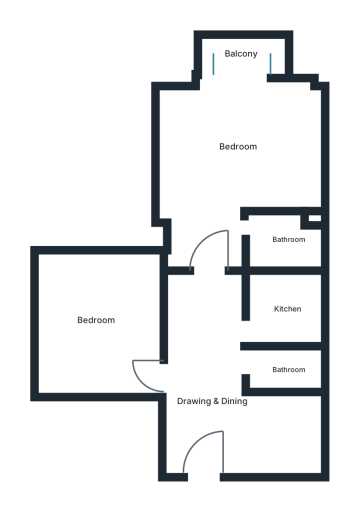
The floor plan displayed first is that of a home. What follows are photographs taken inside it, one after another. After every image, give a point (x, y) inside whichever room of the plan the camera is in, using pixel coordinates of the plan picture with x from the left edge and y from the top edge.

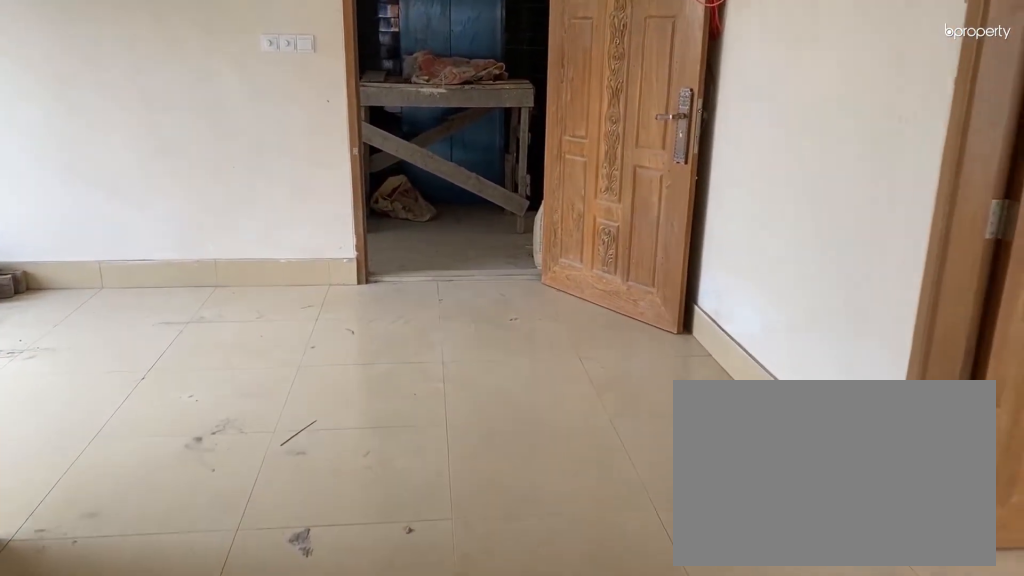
(204, 399)
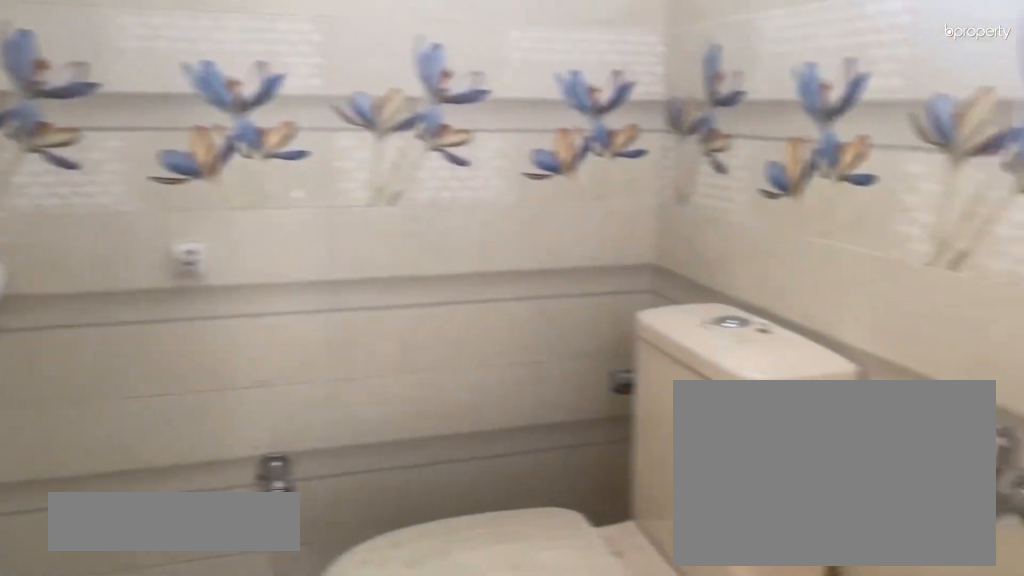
(289, 370)
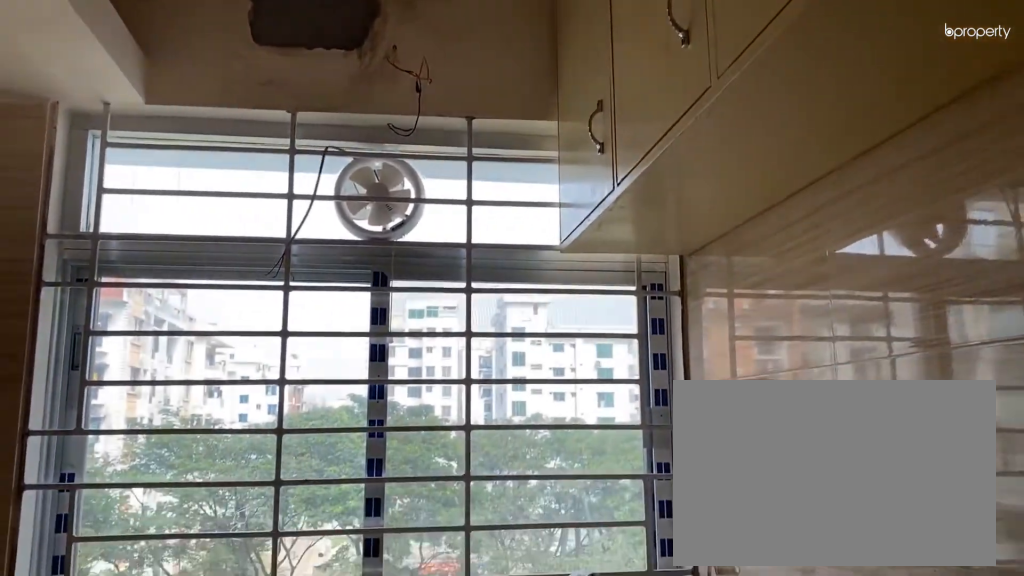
(286, 307)
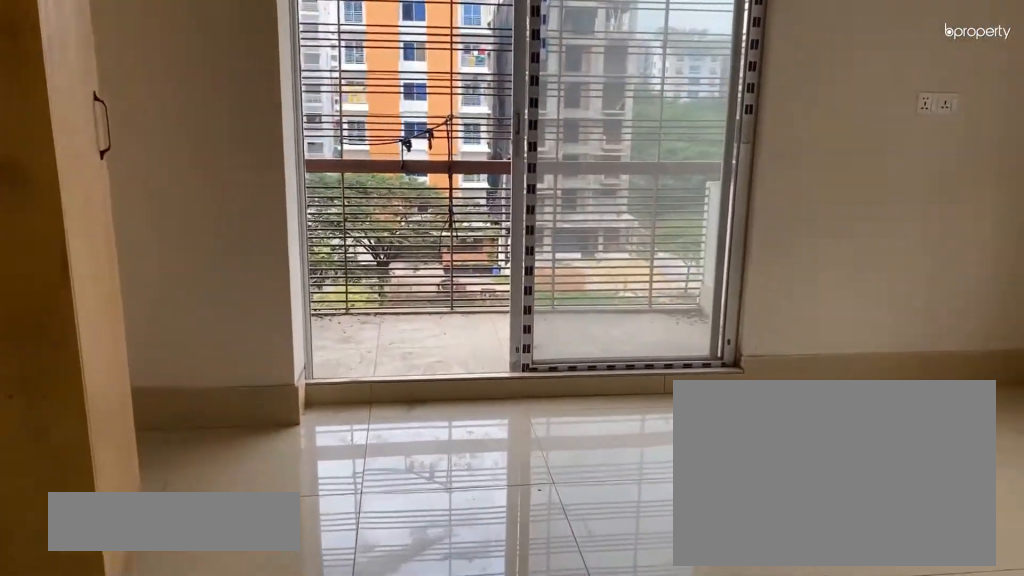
(238, 142)
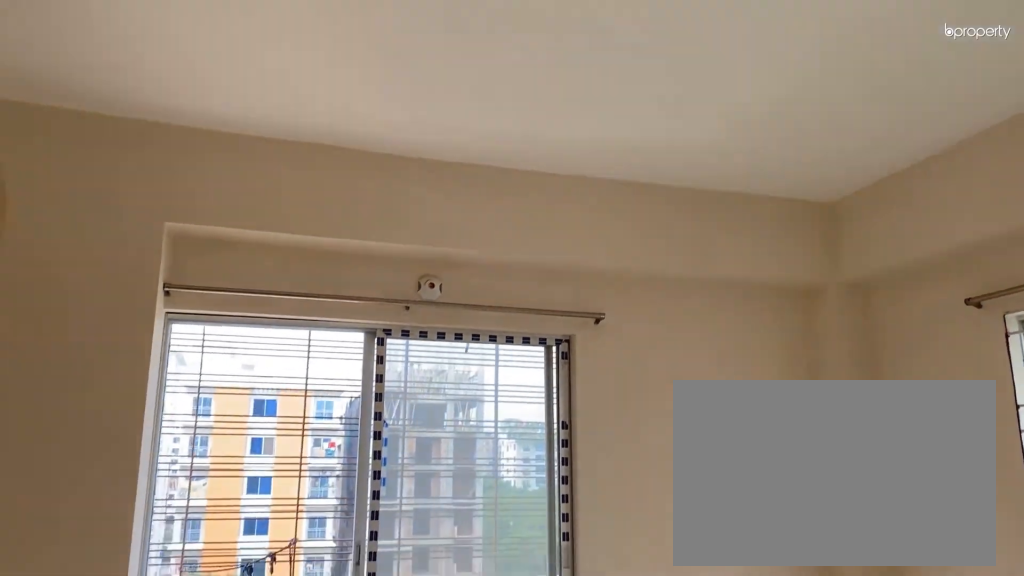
(238, 142)
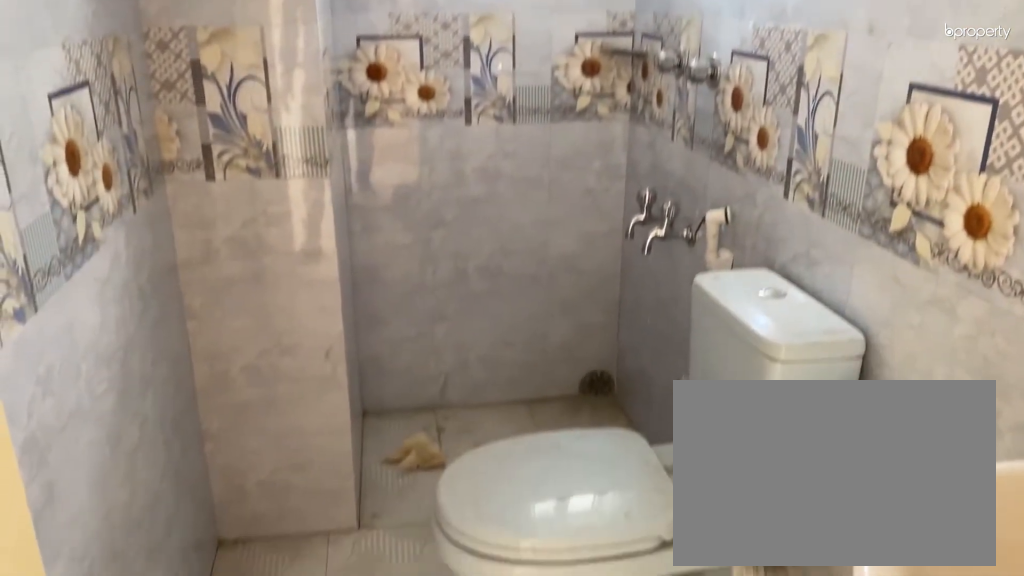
(288, 239)
